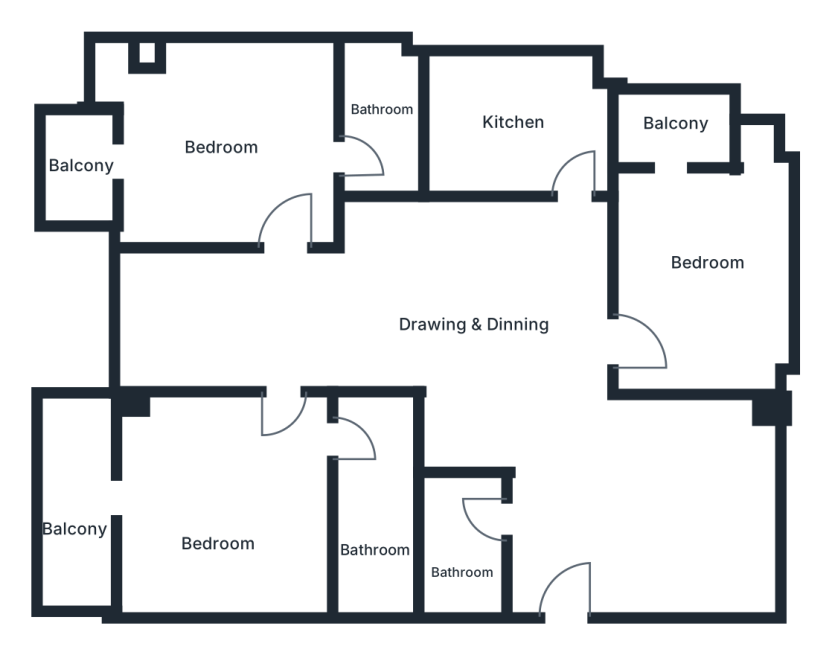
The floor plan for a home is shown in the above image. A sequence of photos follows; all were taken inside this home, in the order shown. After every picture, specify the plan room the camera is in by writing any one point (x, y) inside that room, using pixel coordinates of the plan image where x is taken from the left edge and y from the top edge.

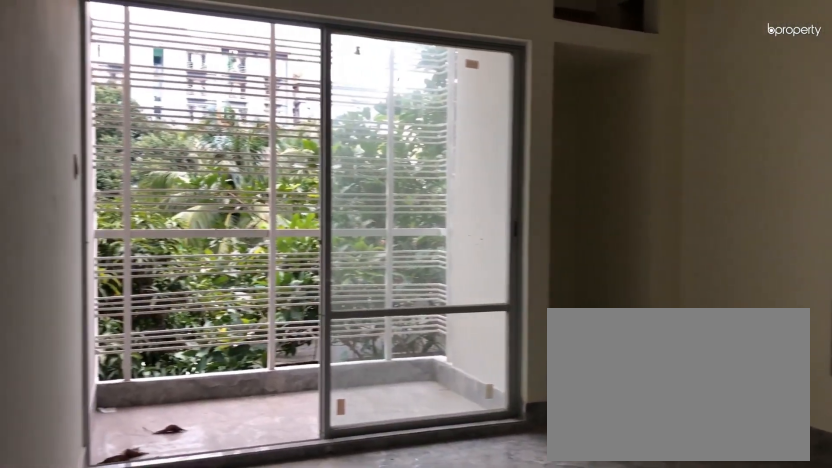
(697, 258)
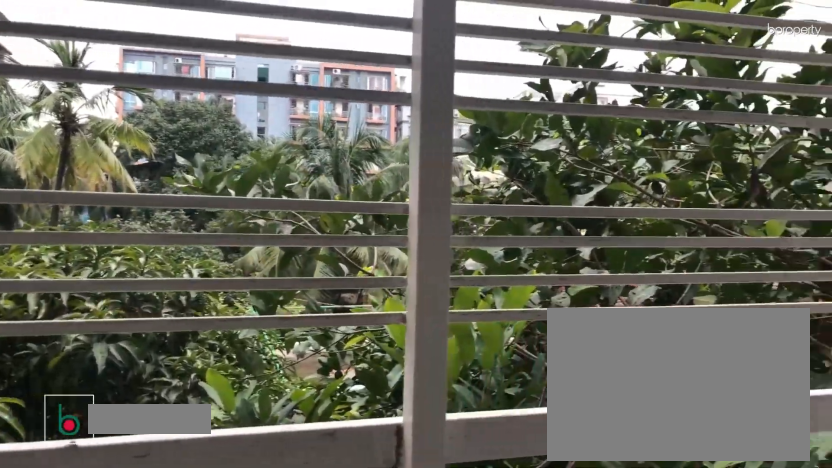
(674, 130)
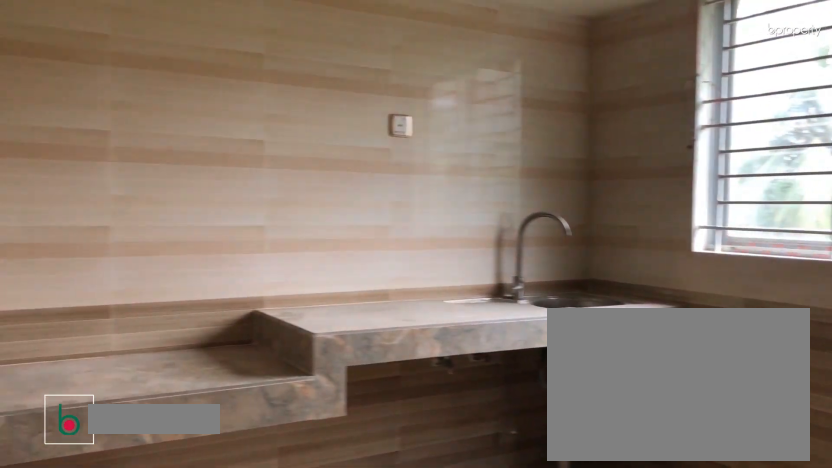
(512, 116)
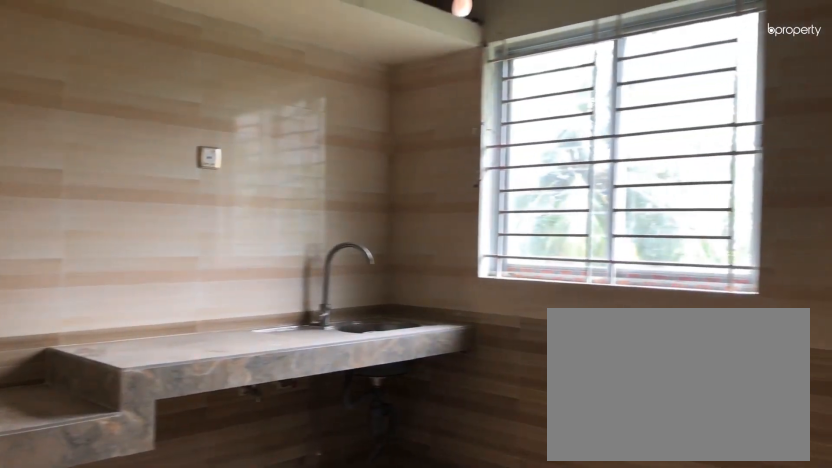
(512, 116)
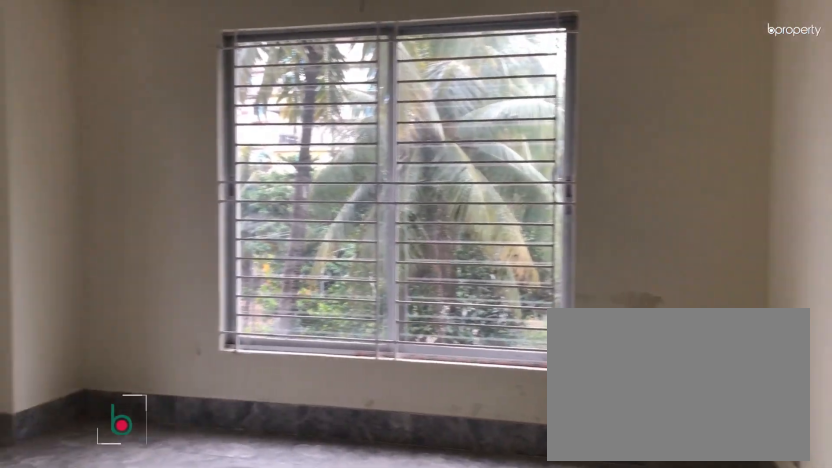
(222, 151)
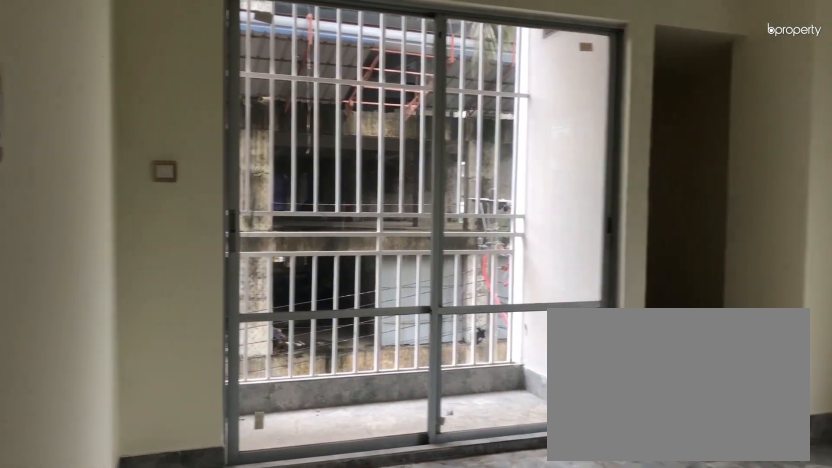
(222, 151)
